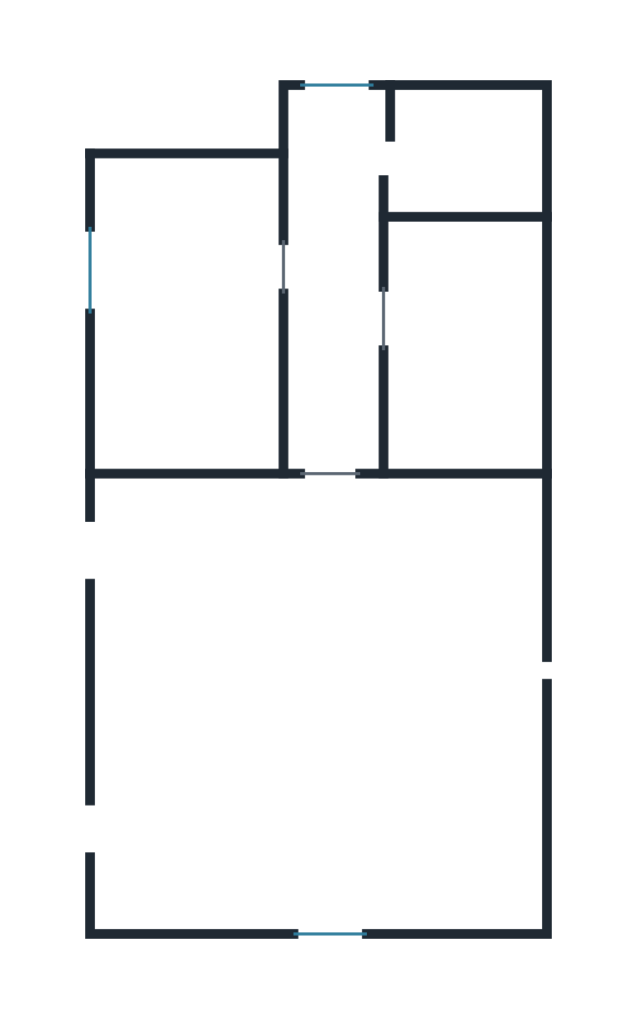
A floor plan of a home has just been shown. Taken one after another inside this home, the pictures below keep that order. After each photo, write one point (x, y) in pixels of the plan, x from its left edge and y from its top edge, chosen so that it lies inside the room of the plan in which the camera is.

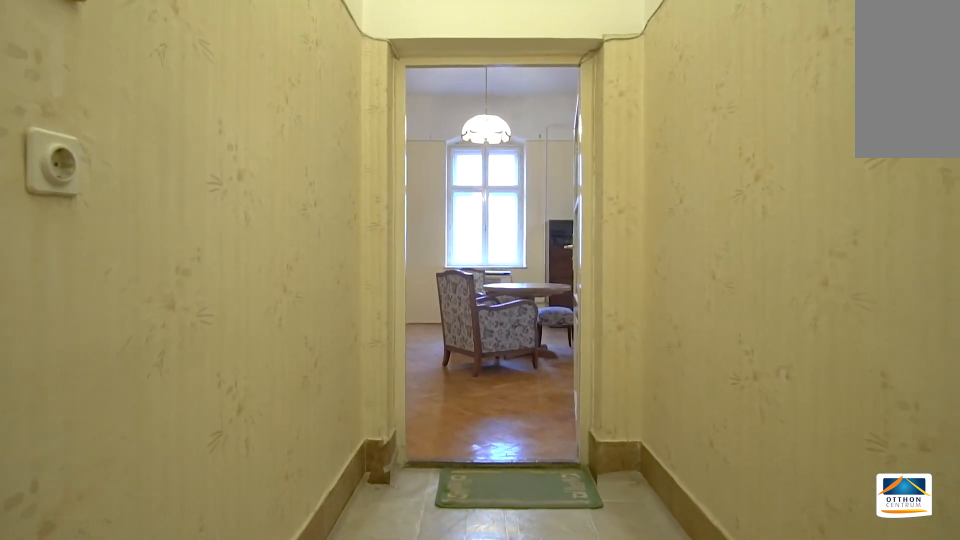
(337, 322)
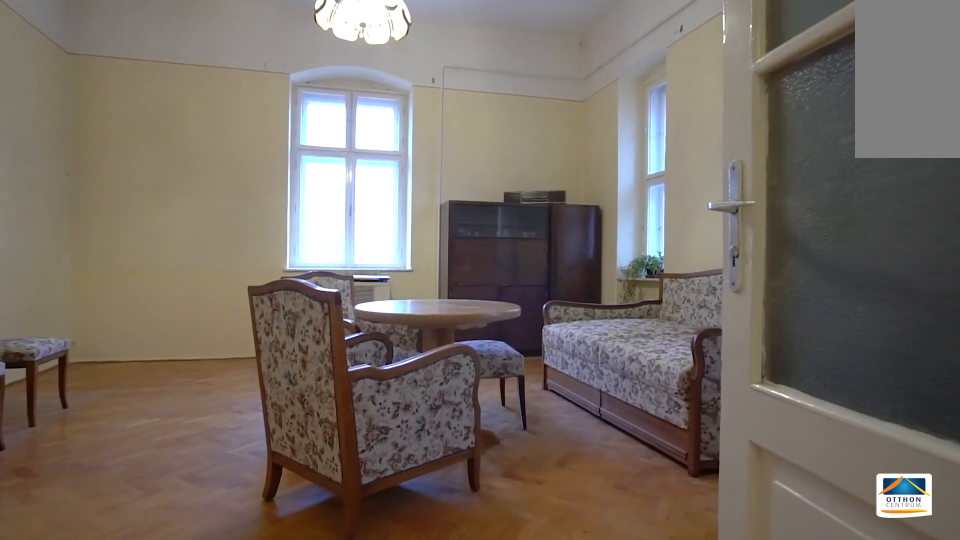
(336, 323)
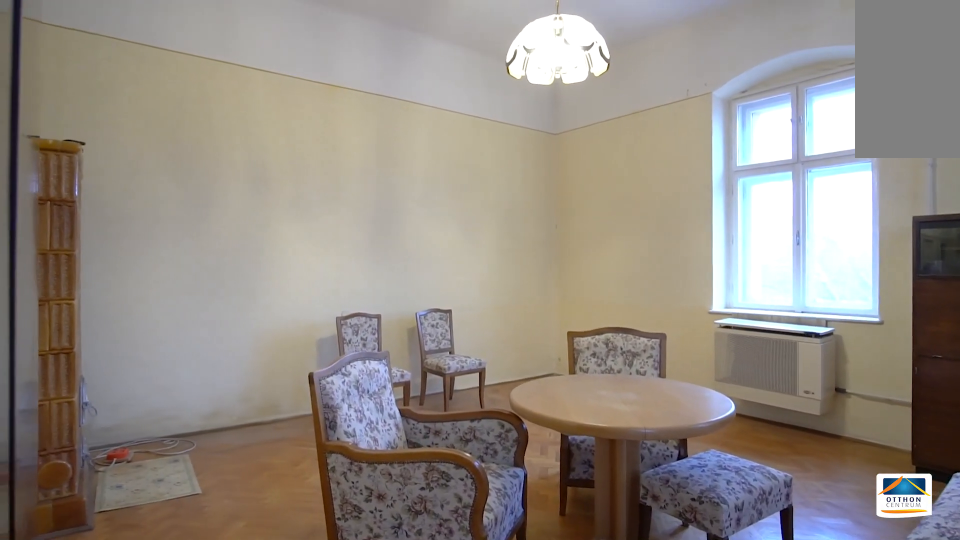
(348, 713)
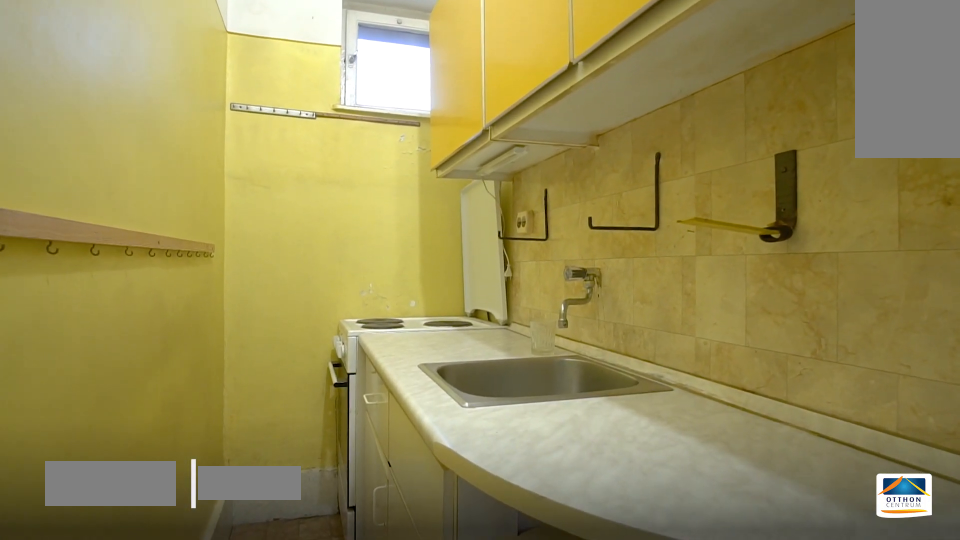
(469, 146)
